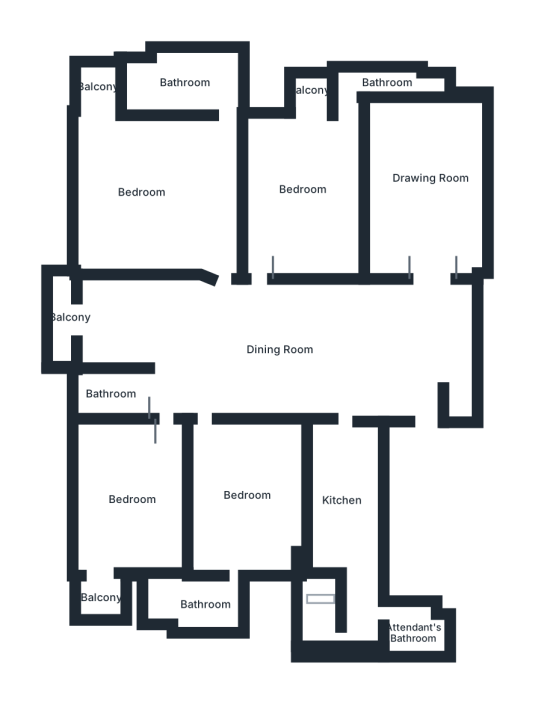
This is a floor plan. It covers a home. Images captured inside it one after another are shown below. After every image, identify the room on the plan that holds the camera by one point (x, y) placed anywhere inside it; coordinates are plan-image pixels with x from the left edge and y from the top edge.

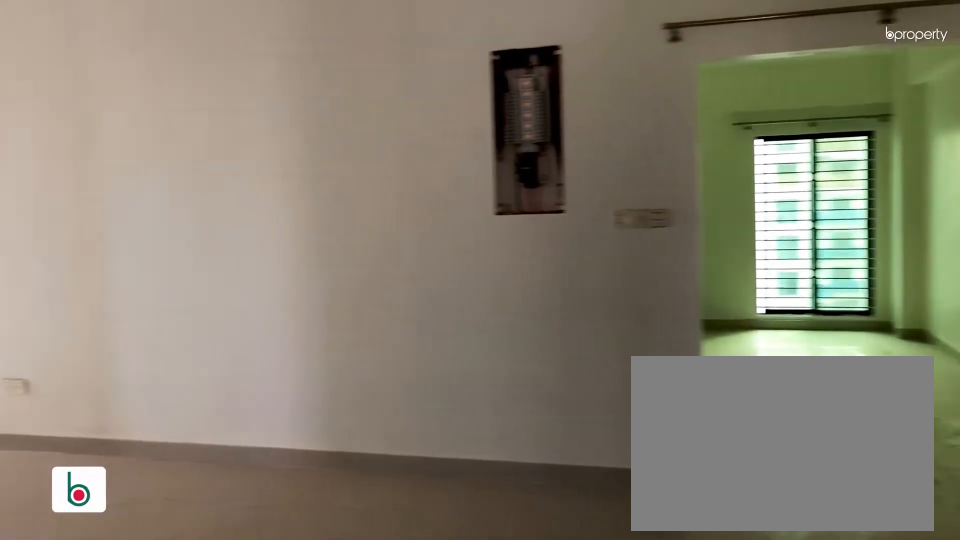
(408, 377)
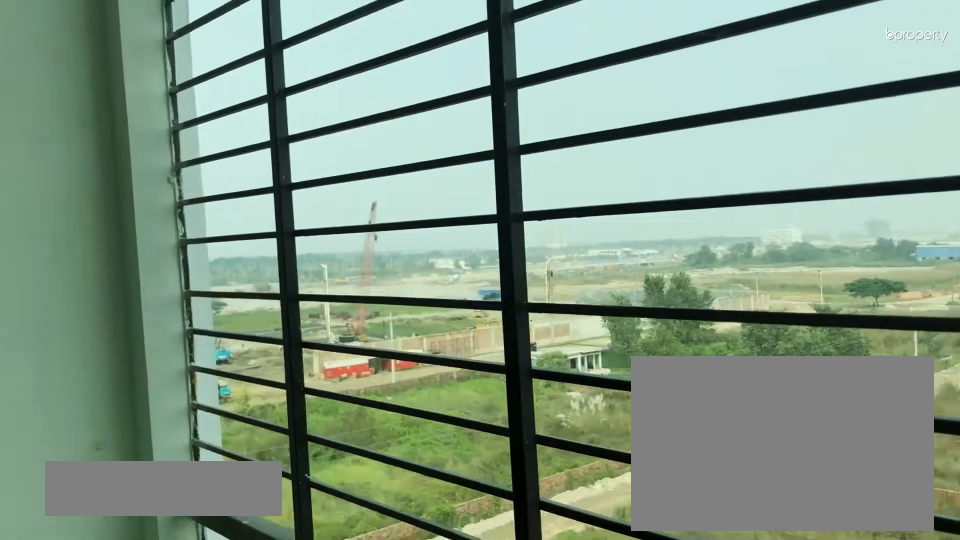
(63, 325)
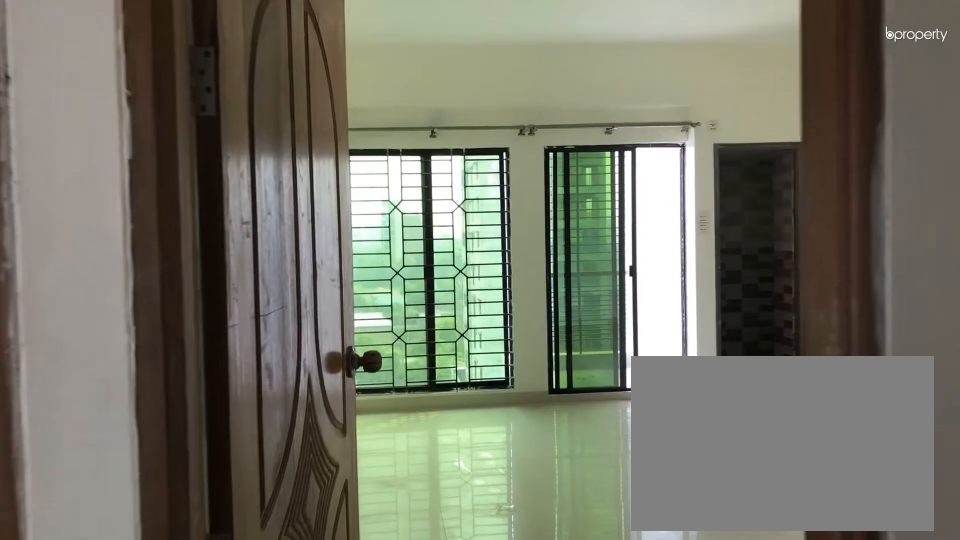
(277, 266)
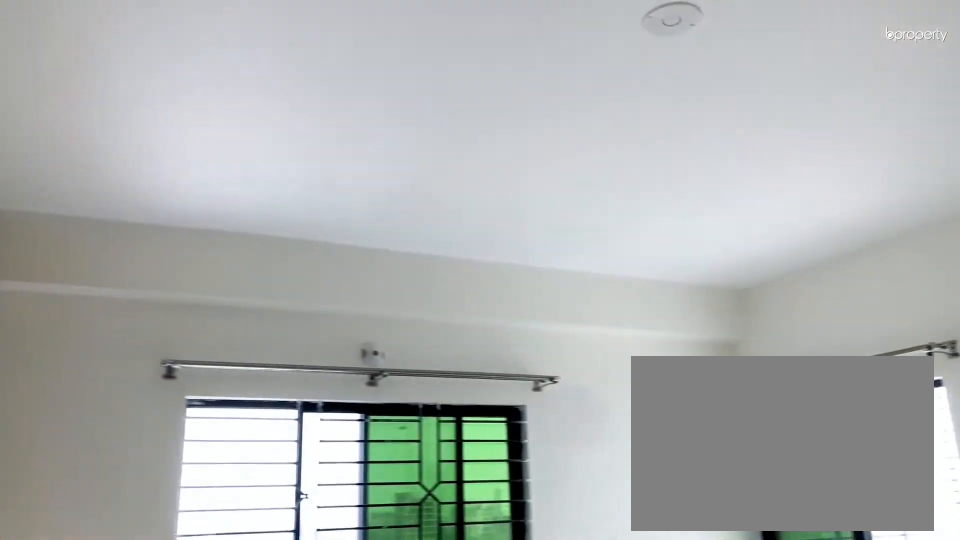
(137, 197)
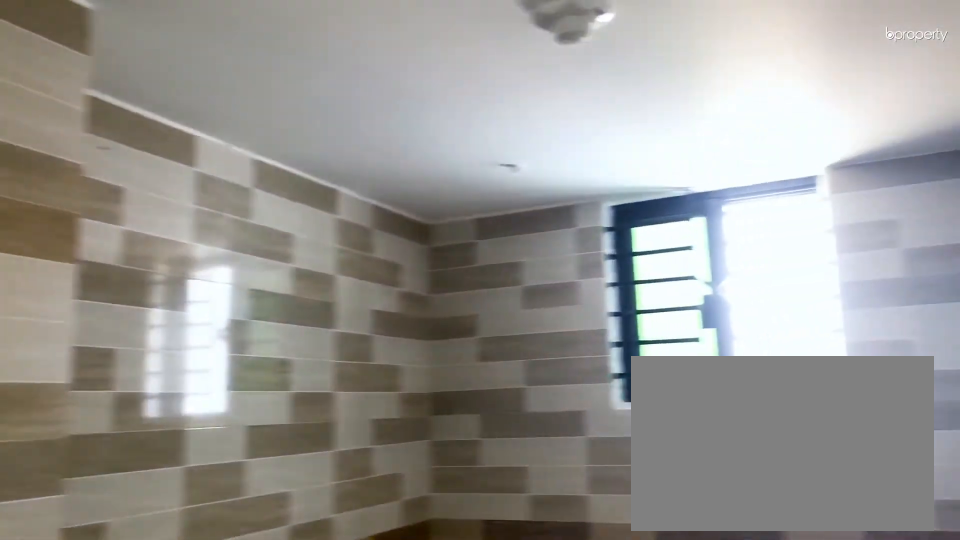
(108, 393)
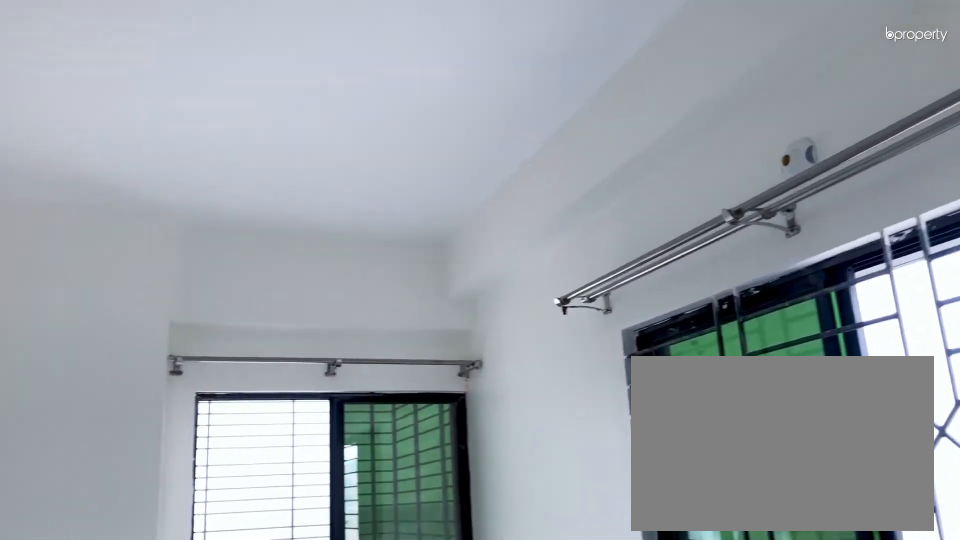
(123, 496)
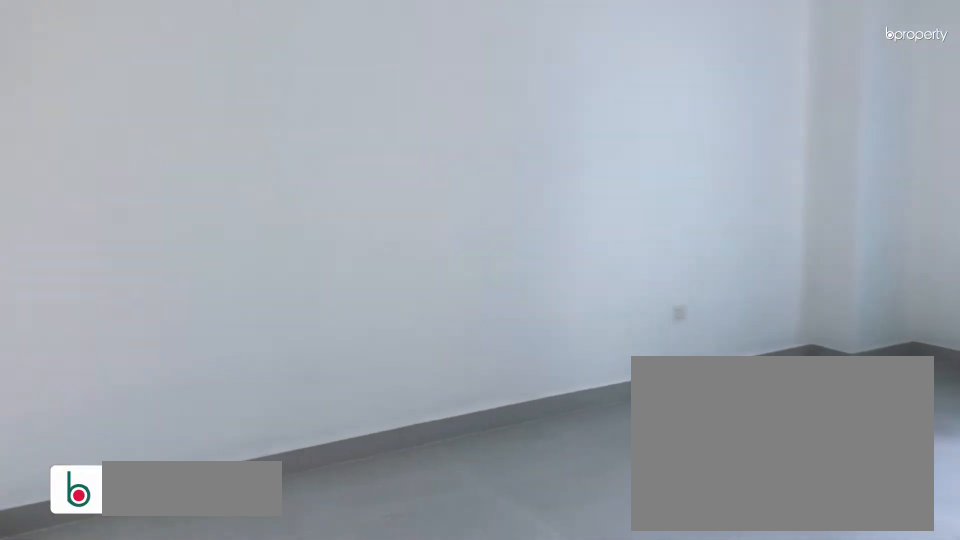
(247, 503)
